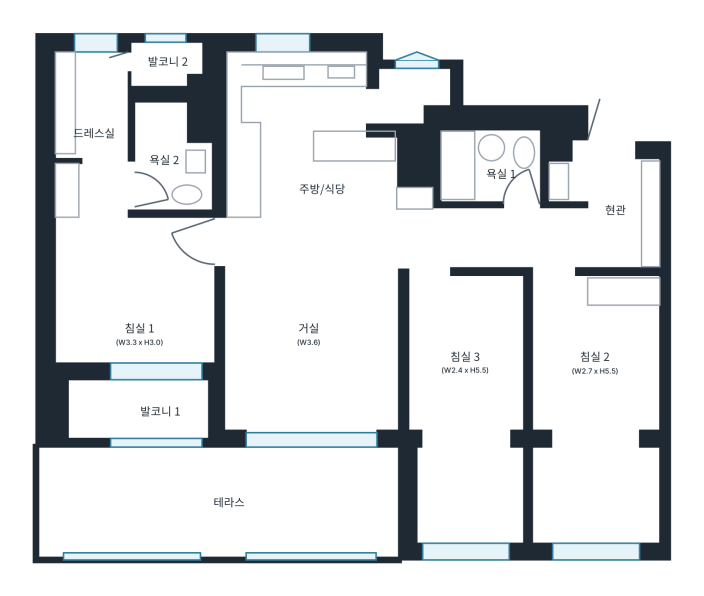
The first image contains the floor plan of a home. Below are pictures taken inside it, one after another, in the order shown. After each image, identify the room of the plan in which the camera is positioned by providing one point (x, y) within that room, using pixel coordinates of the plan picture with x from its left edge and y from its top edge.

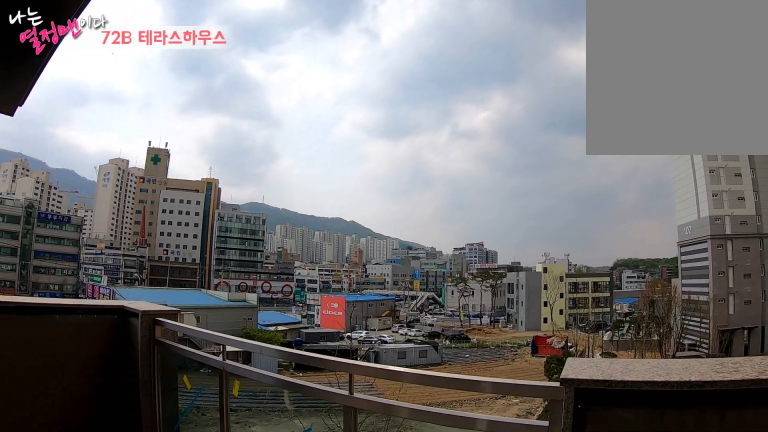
(225, 502)
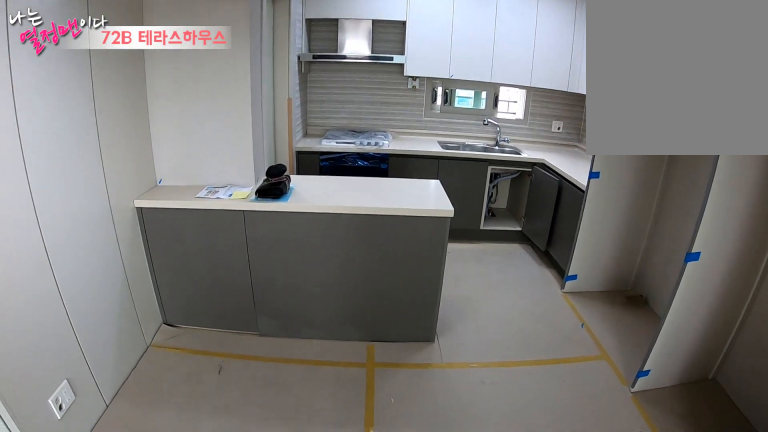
(315, 188)
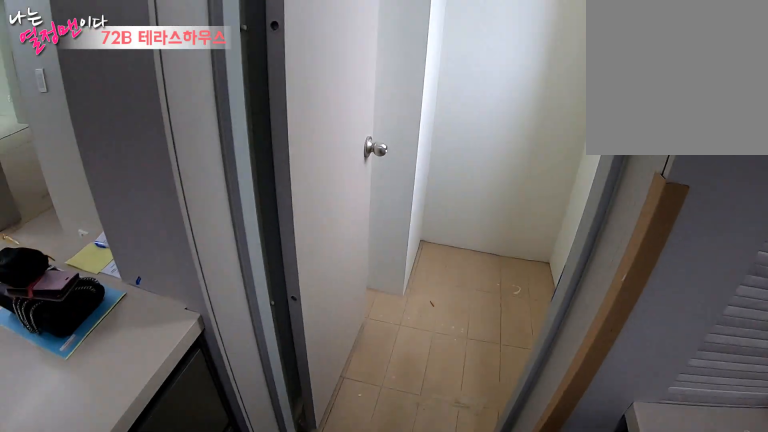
(315, 188)
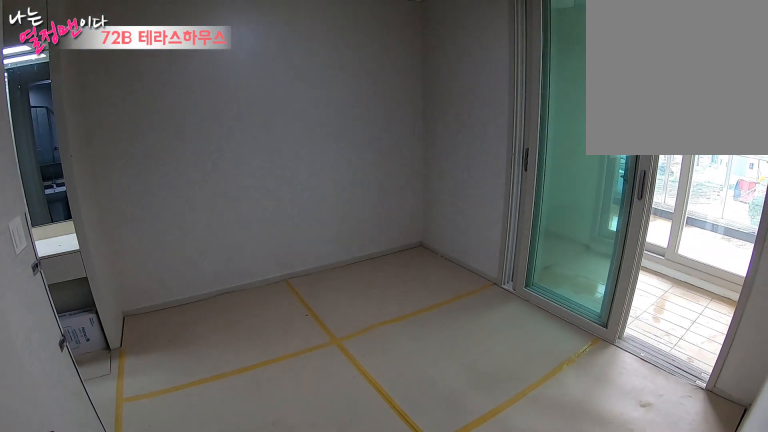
(139, 335)
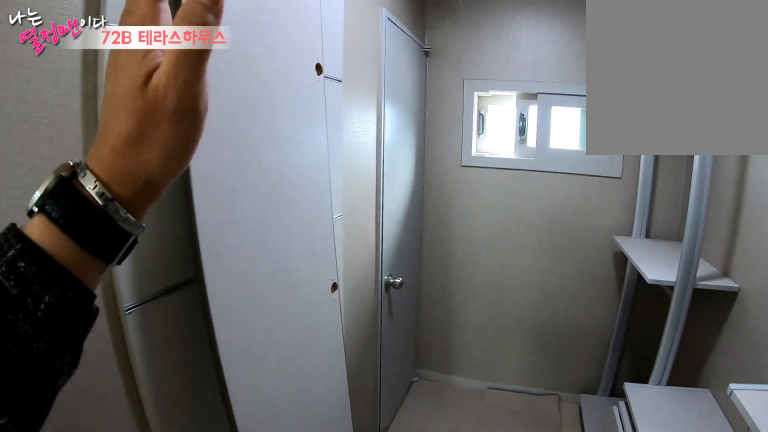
(91, 156)
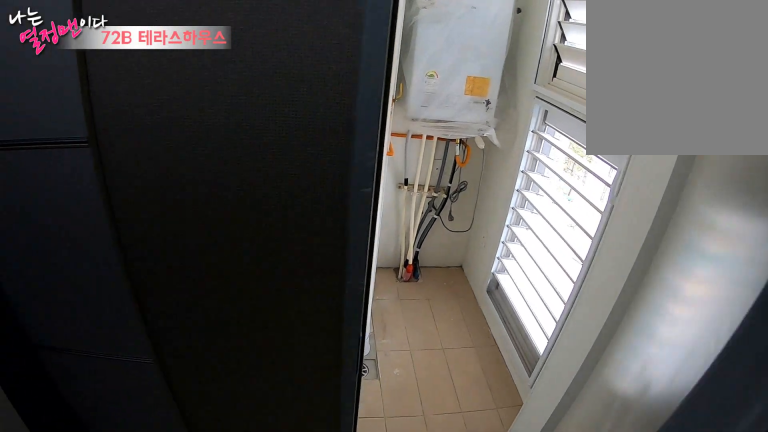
(91, 156)
